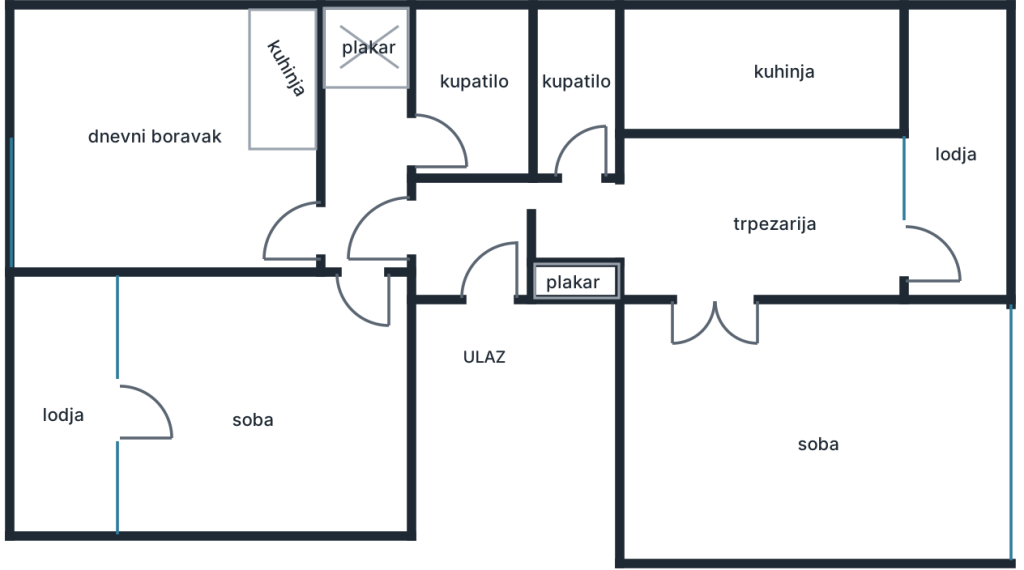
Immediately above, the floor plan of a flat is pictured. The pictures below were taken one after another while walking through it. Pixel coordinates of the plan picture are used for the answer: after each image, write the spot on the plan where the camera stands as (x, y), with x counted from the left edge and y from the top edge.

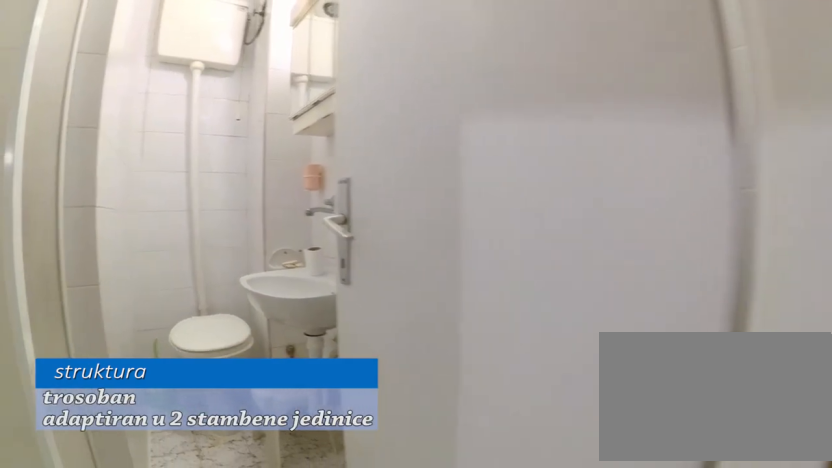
(546, 201)
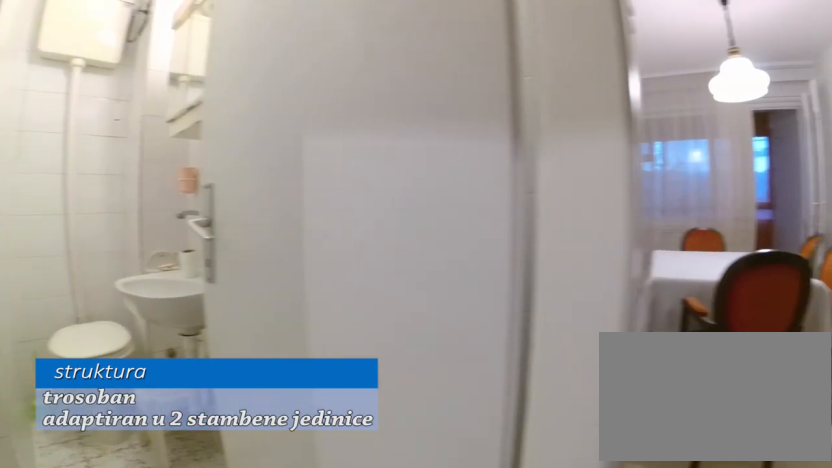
(535, 209)
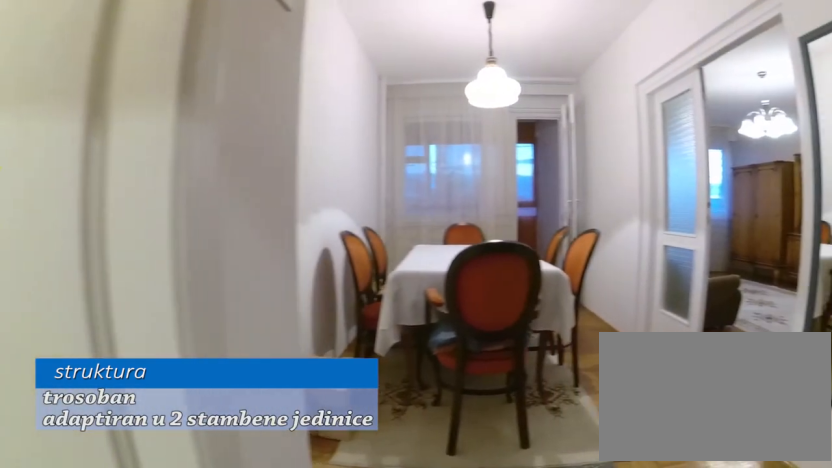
(520, 222)
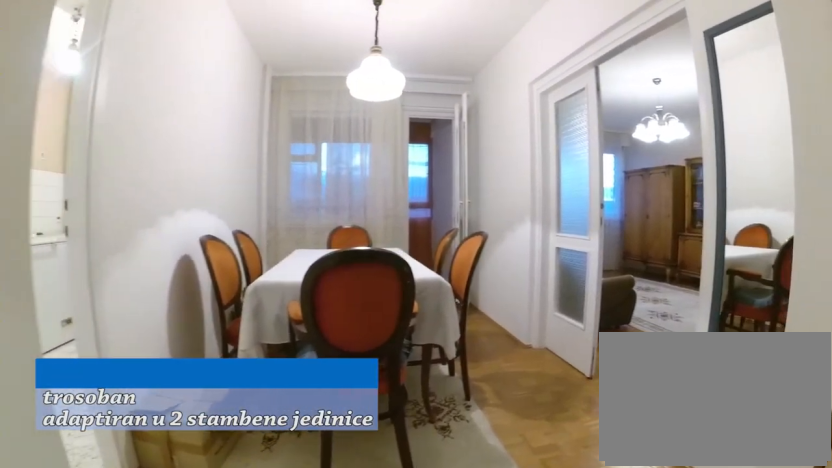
(532, 233)
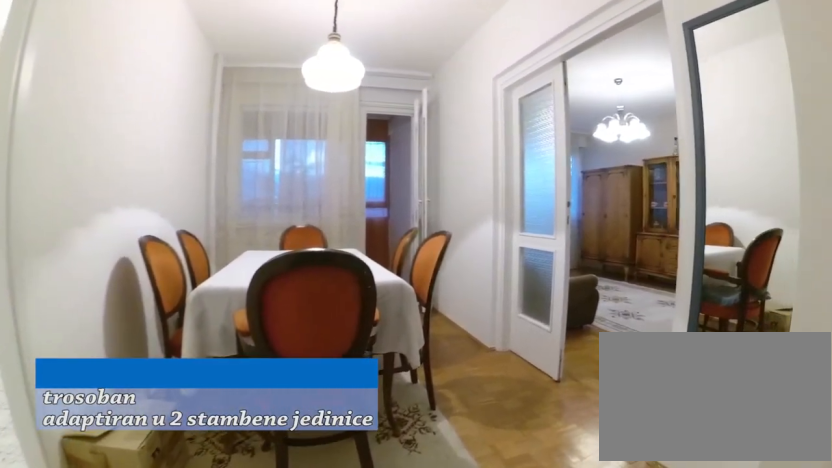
(547, 235)
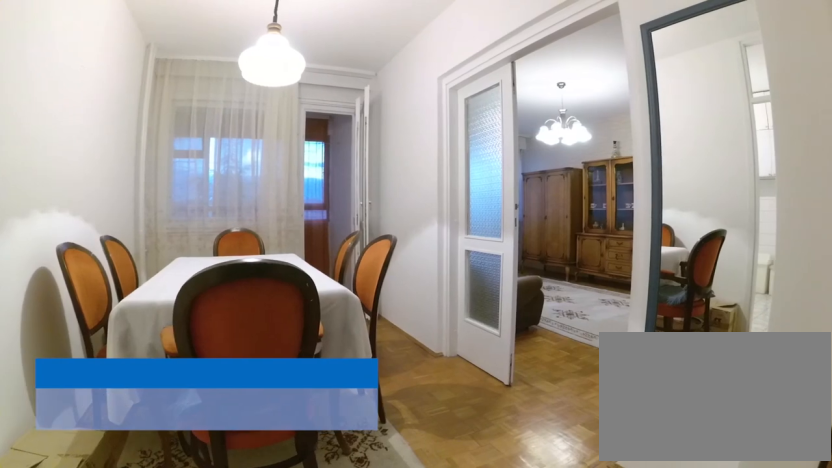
(579, 230)
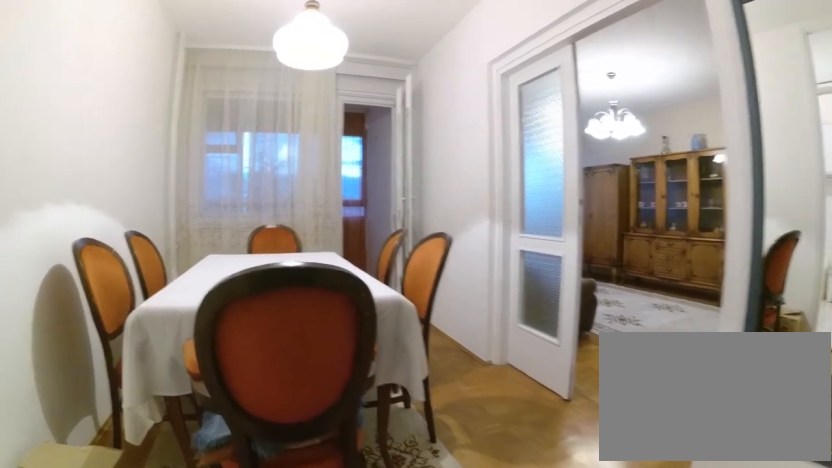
(617, 228)
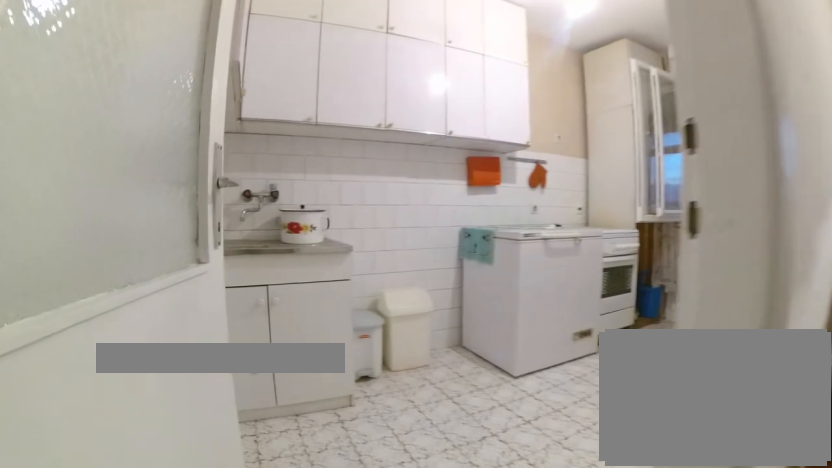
(664, 204)
